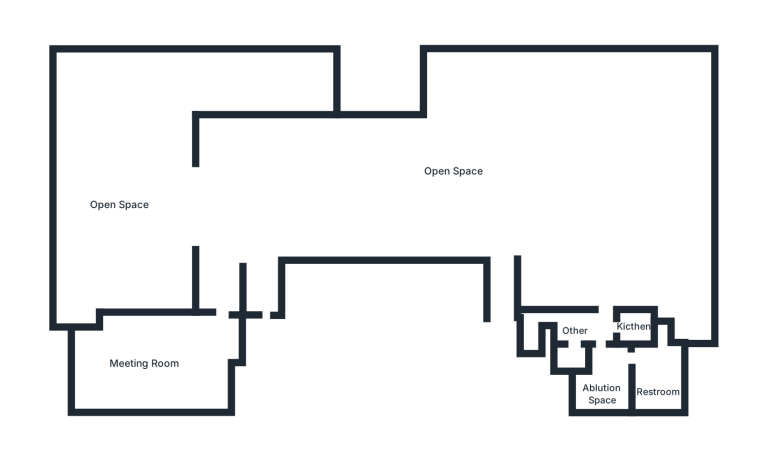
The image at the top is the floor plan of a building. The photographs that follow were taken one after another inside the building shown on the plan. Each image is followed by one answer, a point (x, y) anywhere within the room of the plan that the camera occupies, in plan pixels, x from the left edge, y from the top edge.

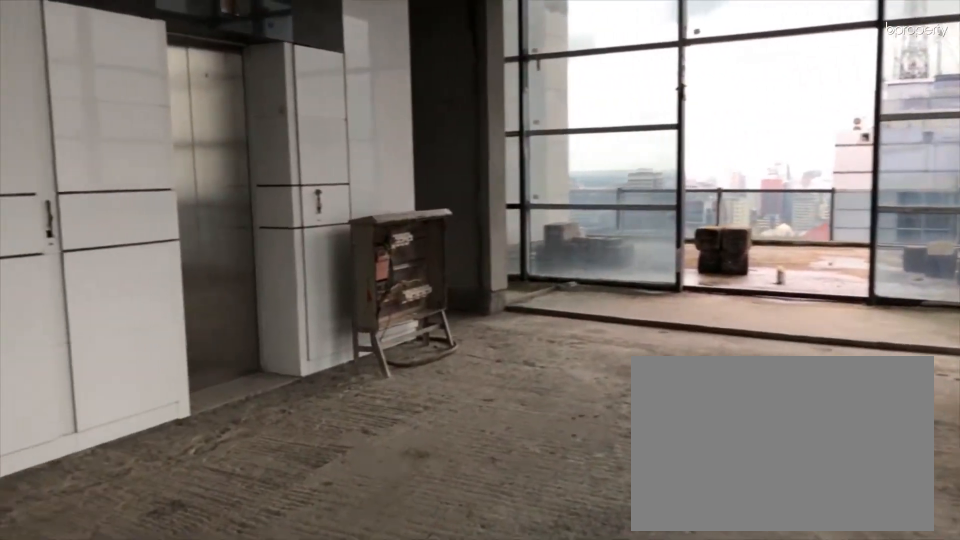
(296, 196)
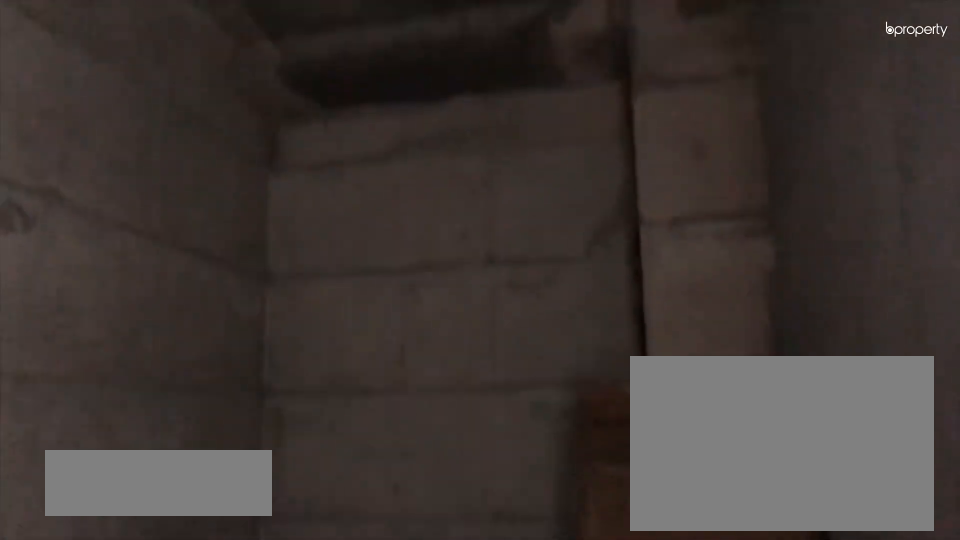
(167, 353)
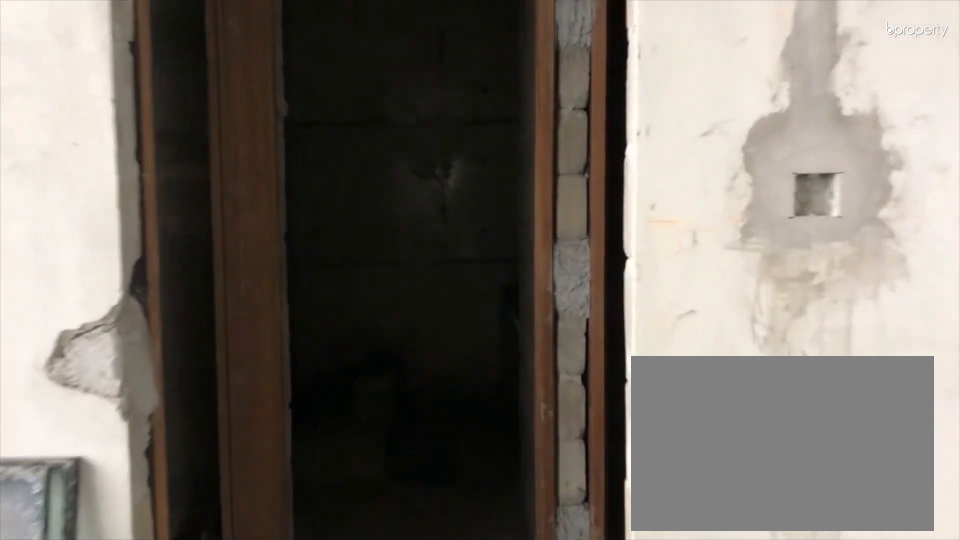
(604, 239)
